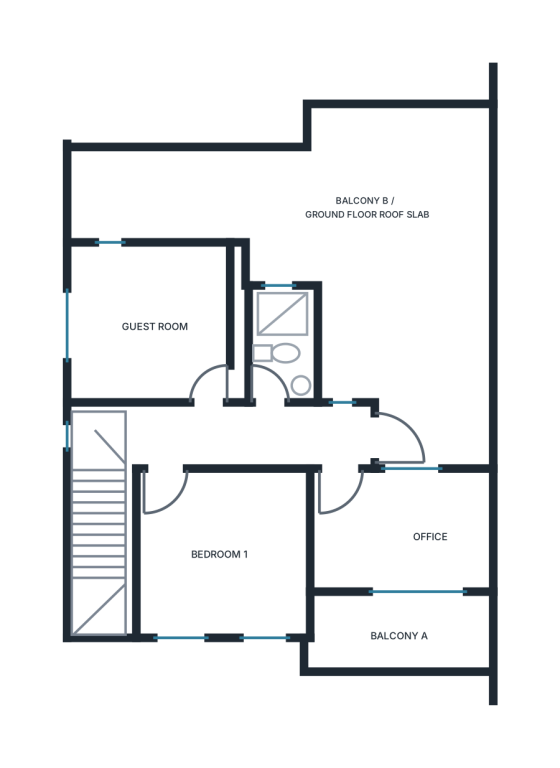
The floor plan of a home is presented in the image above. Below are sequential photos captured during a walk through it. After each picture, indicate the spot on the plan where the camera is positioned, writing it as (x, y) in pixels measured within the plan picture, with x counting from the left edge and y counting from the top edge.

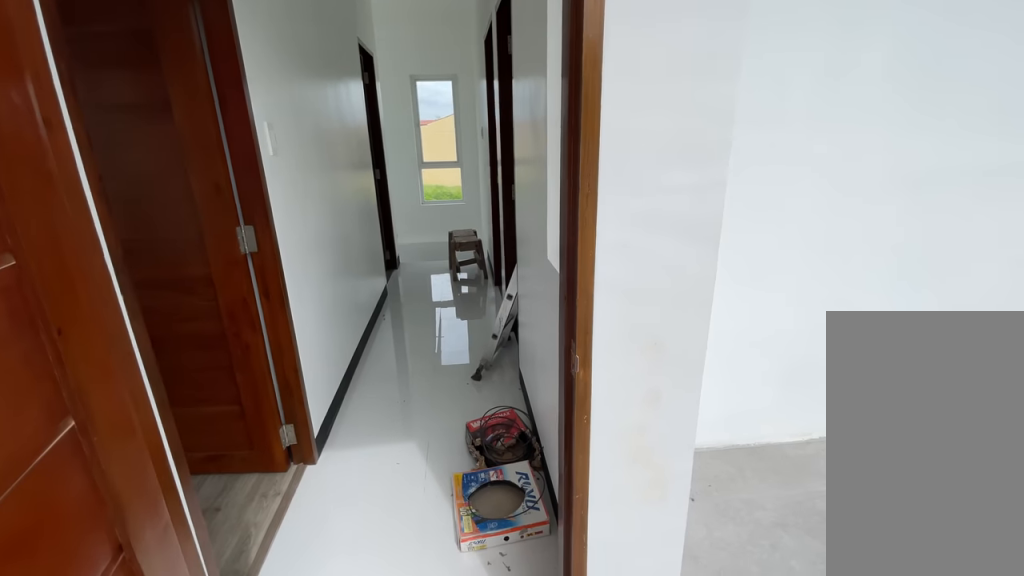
(447, 392)
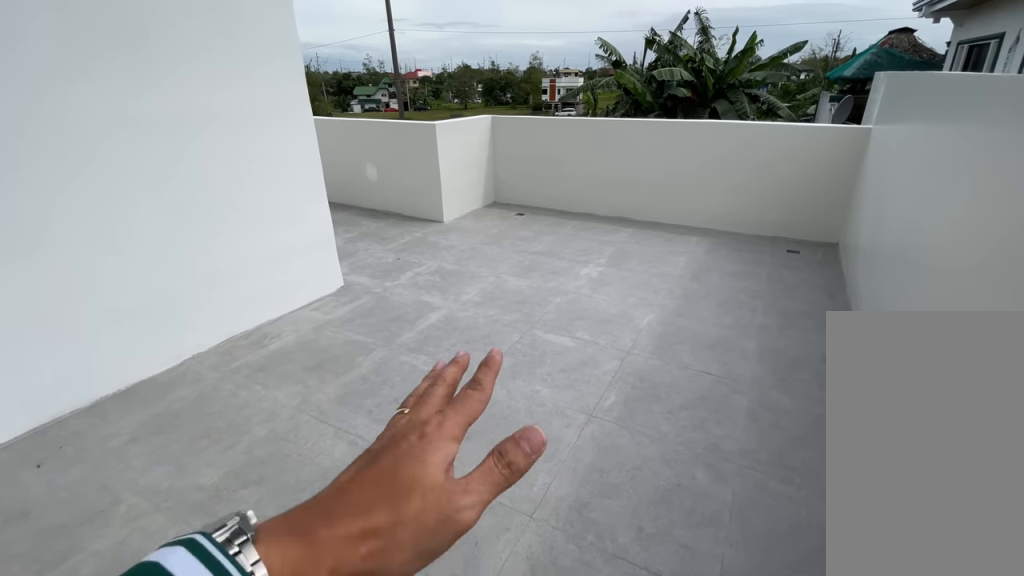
(447, 392)
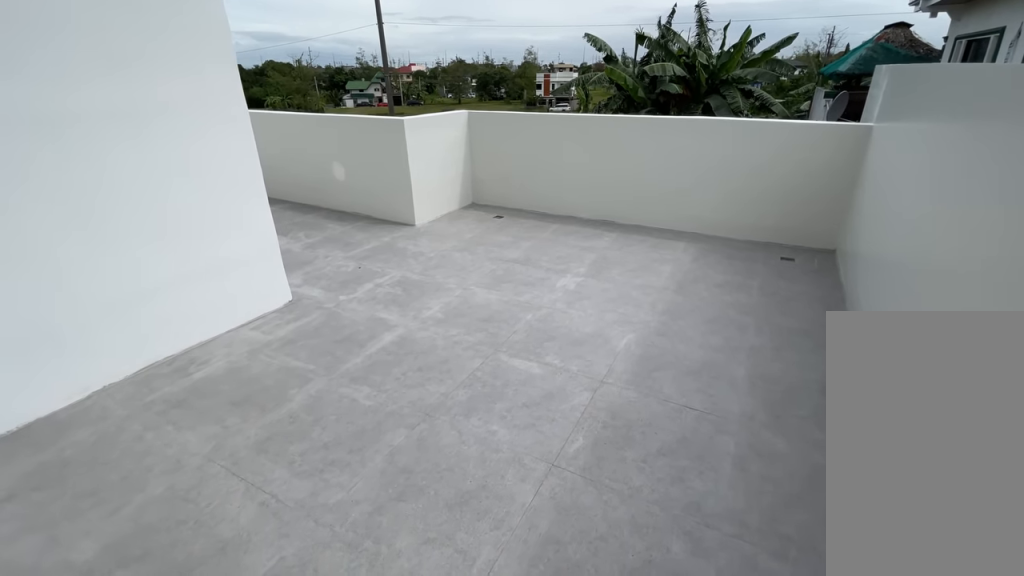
(448, 391)
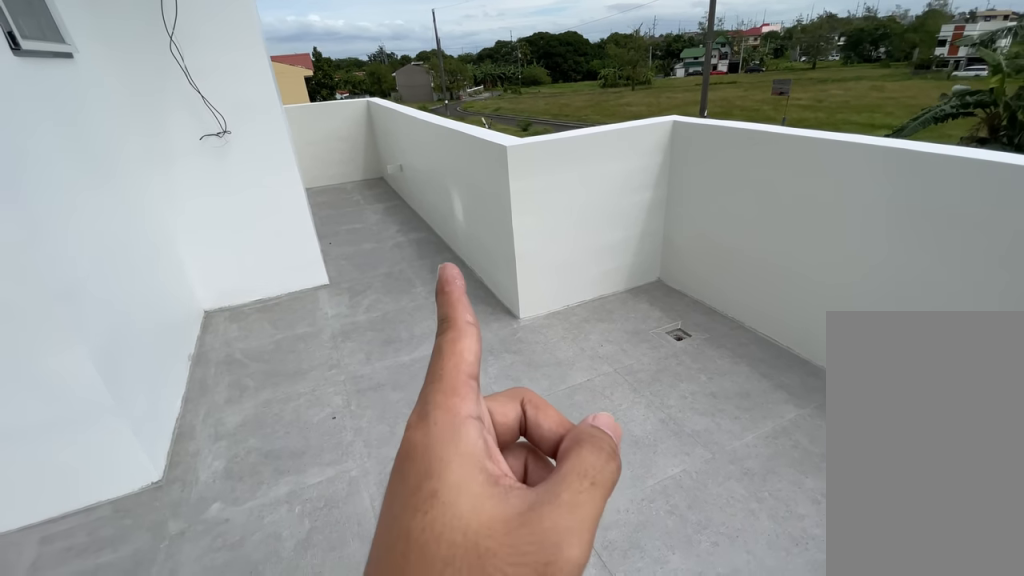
(396, 242)
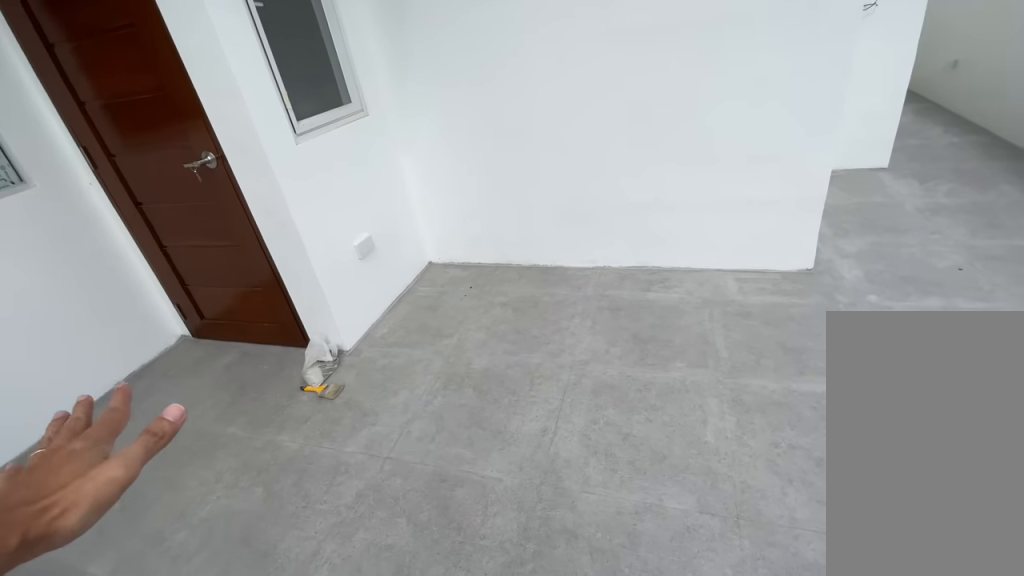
(395, 241)
